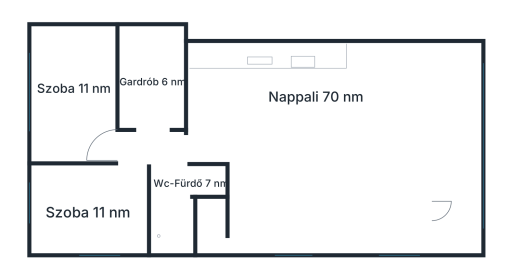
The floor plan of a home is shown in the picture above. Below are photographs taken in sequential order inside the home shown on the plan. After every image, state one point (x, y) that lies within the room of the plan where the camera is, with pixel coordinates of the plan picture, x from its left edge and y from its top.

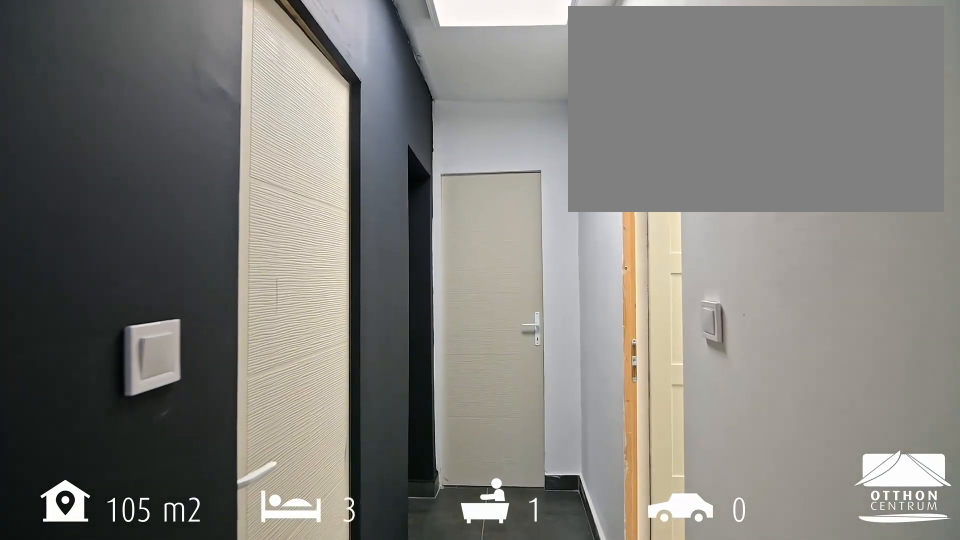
(151, 147)
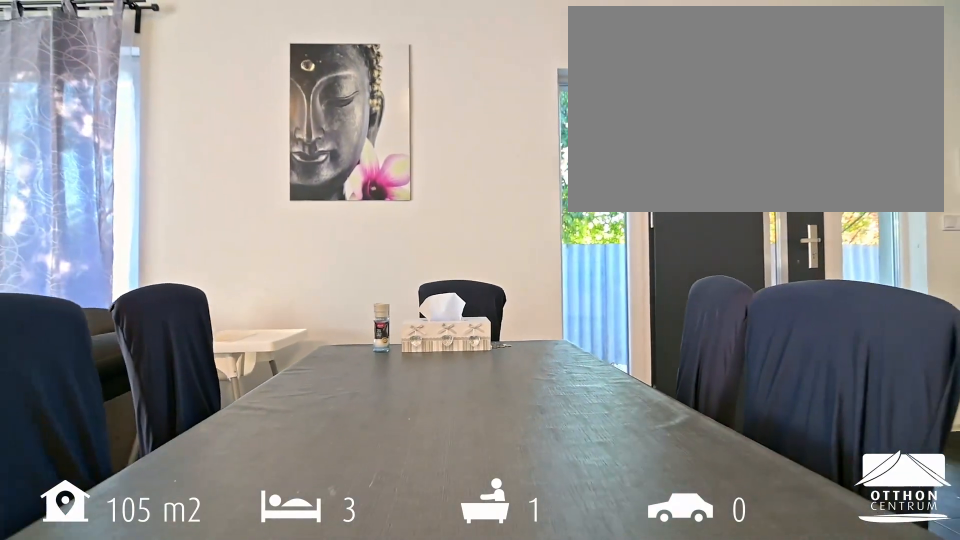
(334, 152)
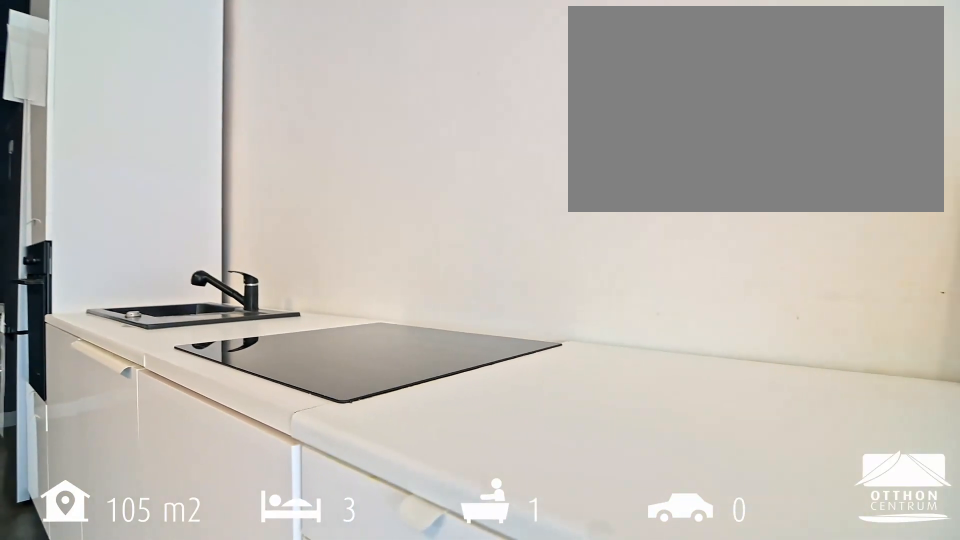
(334, 152)
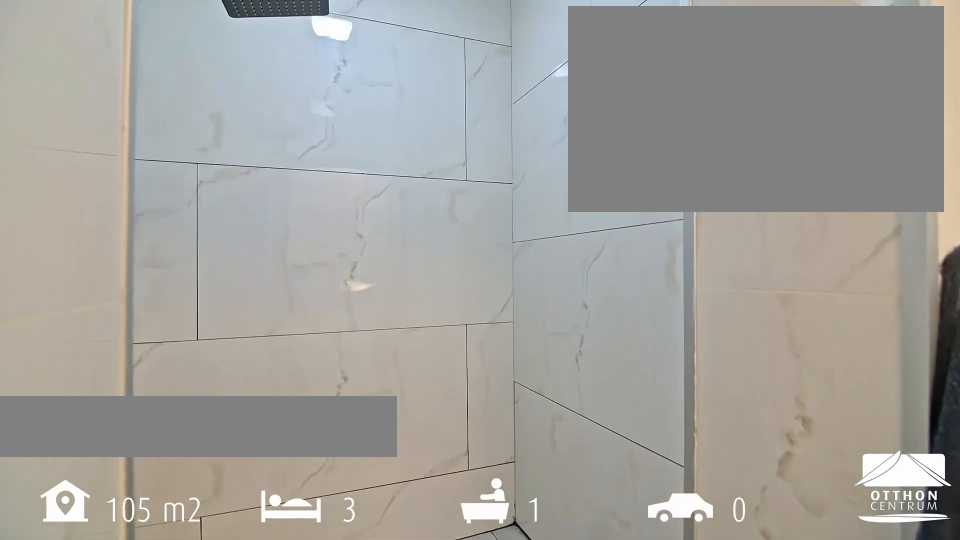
(170, 202)
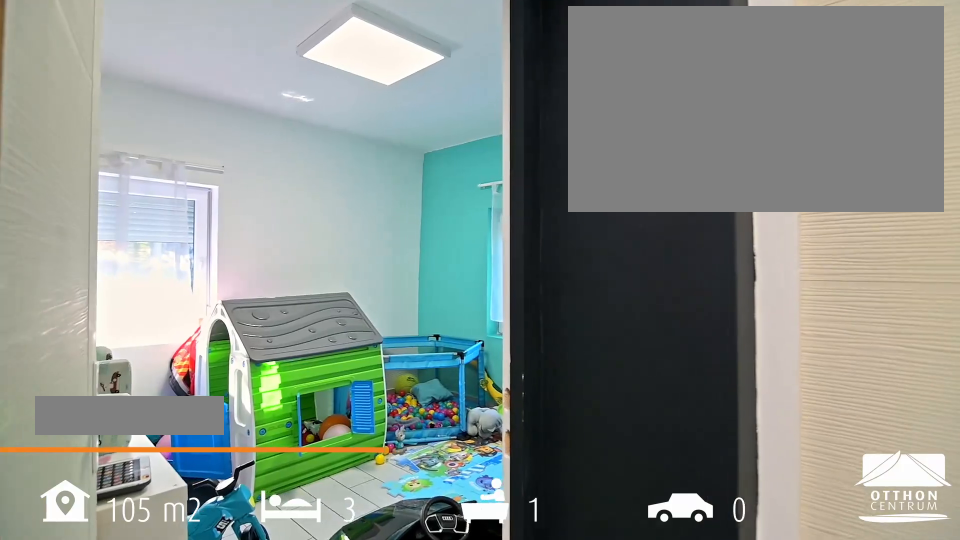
(88, 213)
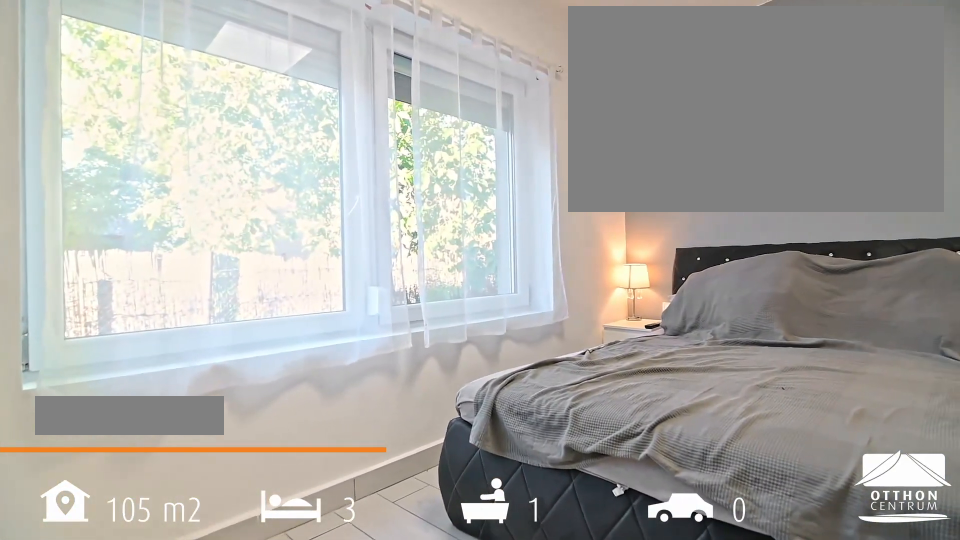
(75, 97)
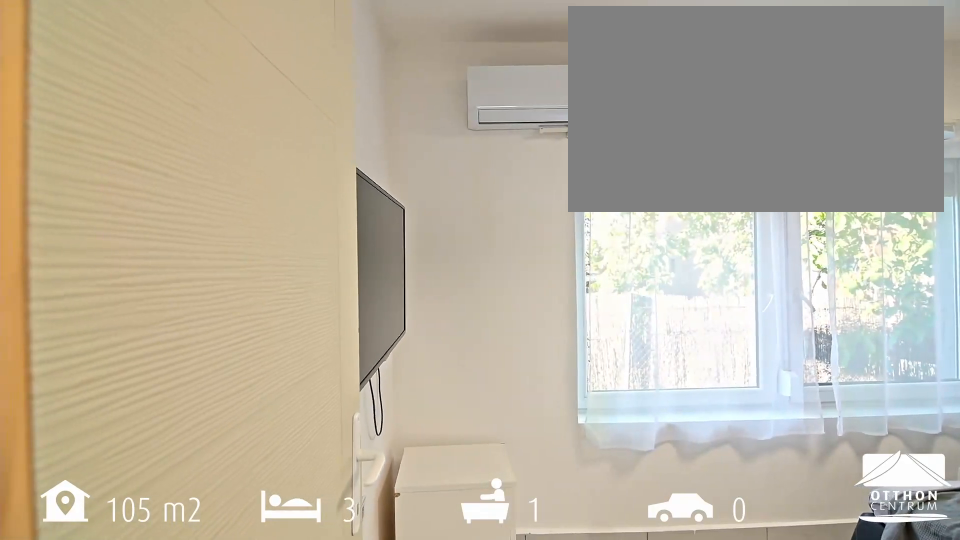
(75, 97)
